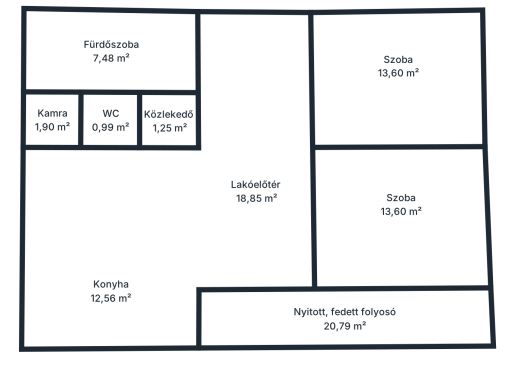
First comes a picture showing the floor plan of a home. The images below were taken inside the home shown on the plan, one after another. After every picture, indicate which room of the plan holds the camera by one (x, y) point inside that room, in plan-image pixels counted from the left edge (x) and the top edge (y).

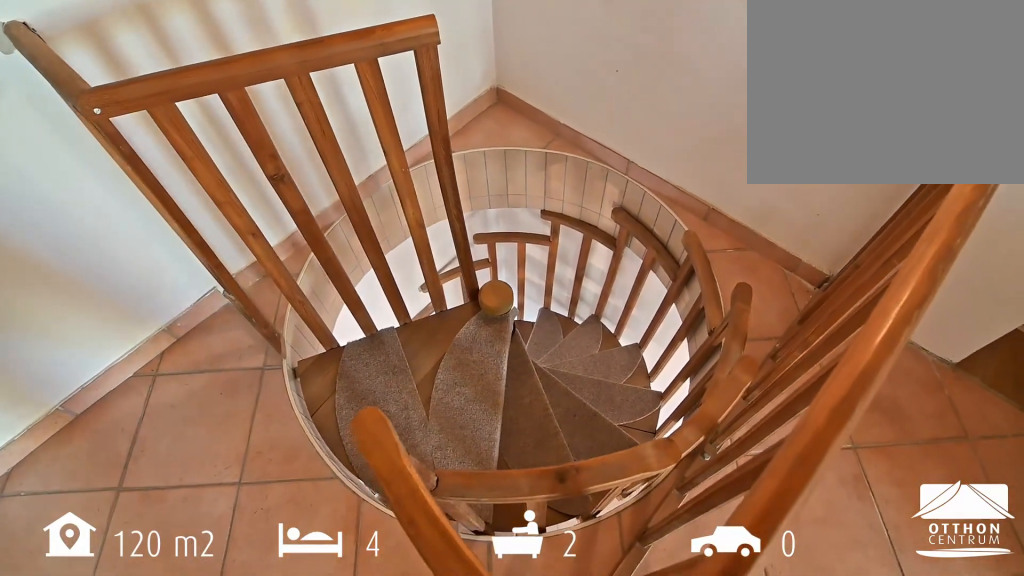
(237, 271)
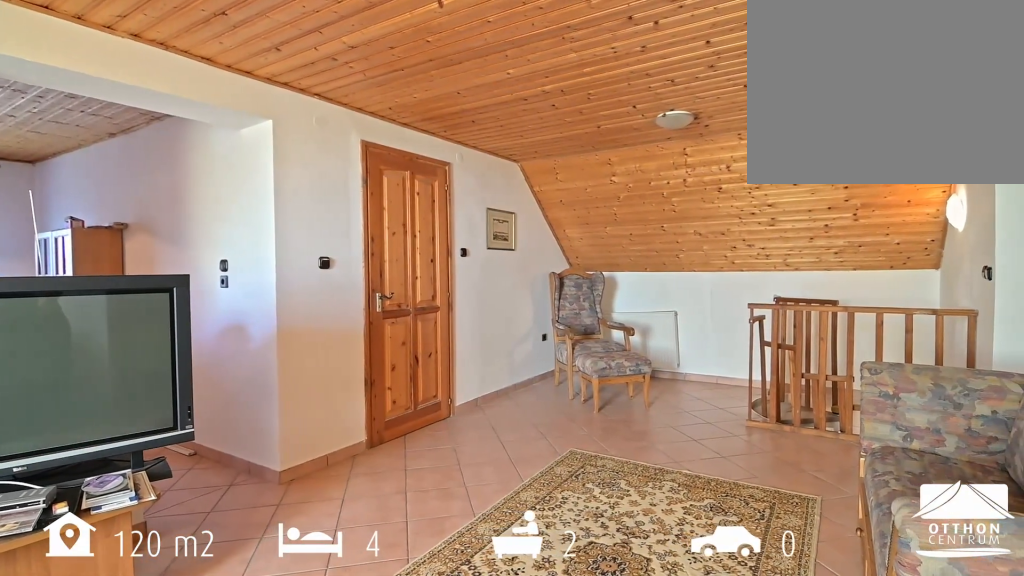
(255, 178)
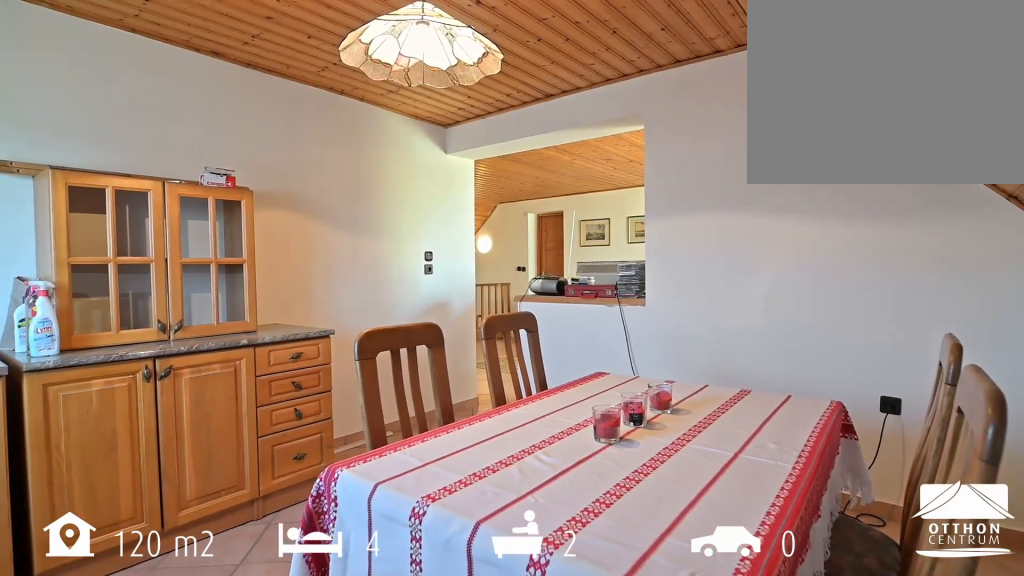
(110, 305)
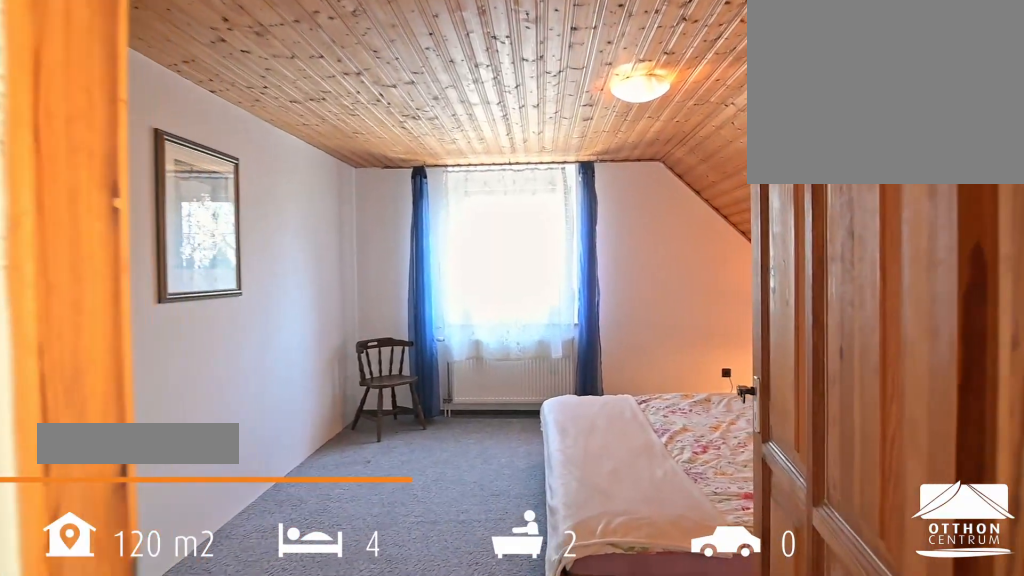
(400, 104)
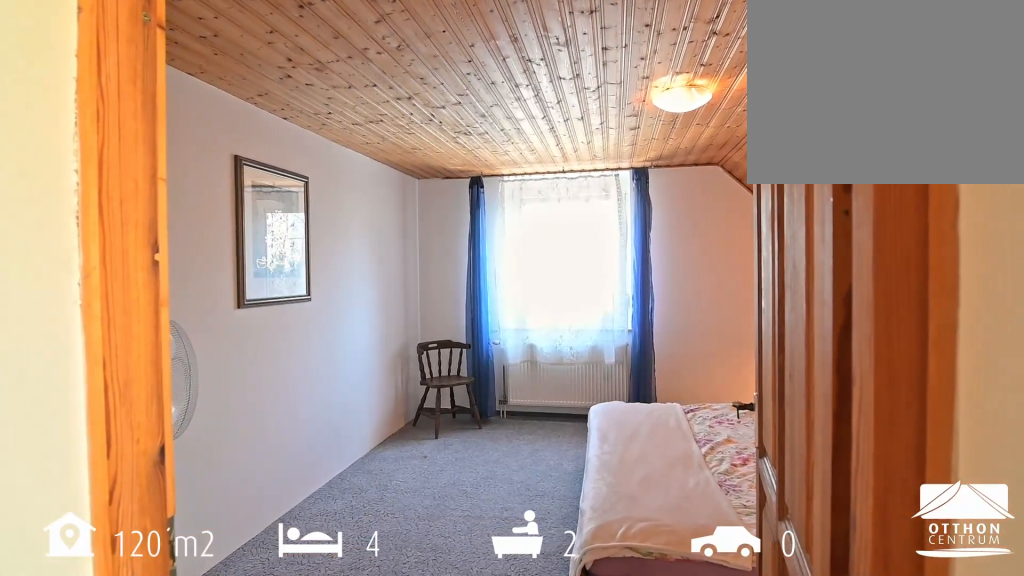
(400, 103)
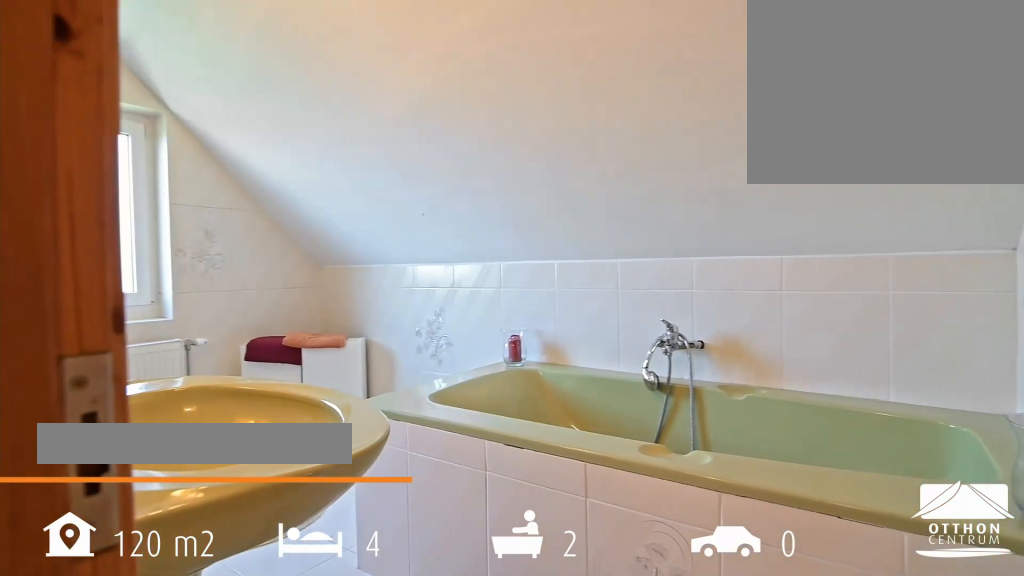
(114, 66)
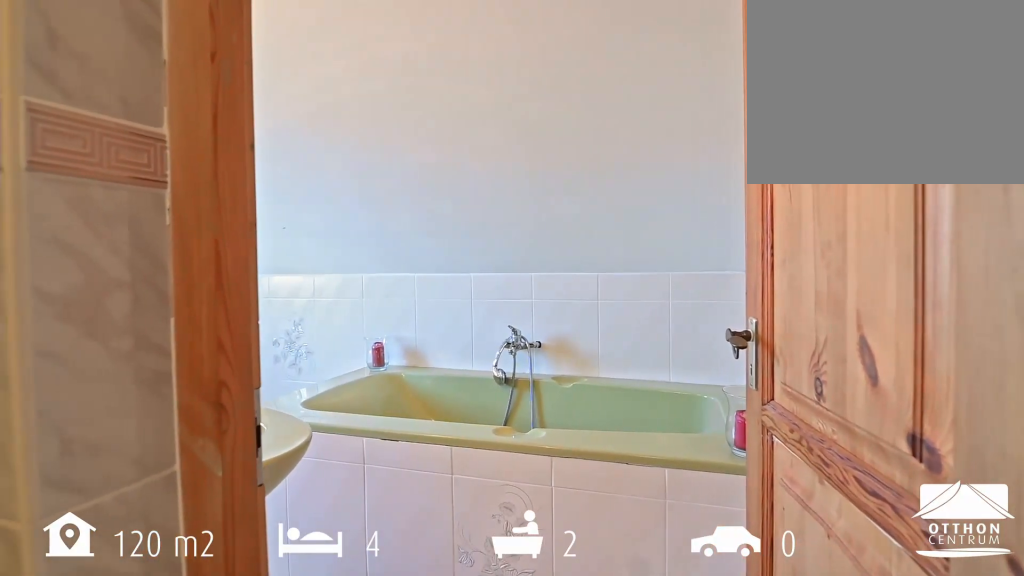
(114, 66)
